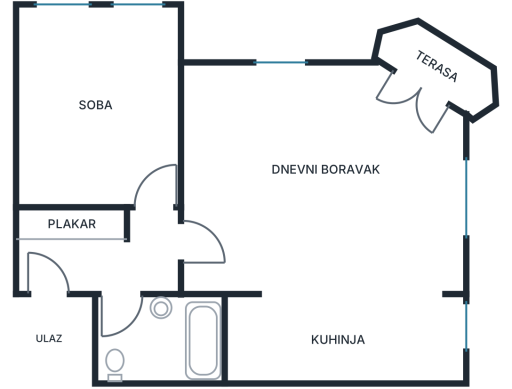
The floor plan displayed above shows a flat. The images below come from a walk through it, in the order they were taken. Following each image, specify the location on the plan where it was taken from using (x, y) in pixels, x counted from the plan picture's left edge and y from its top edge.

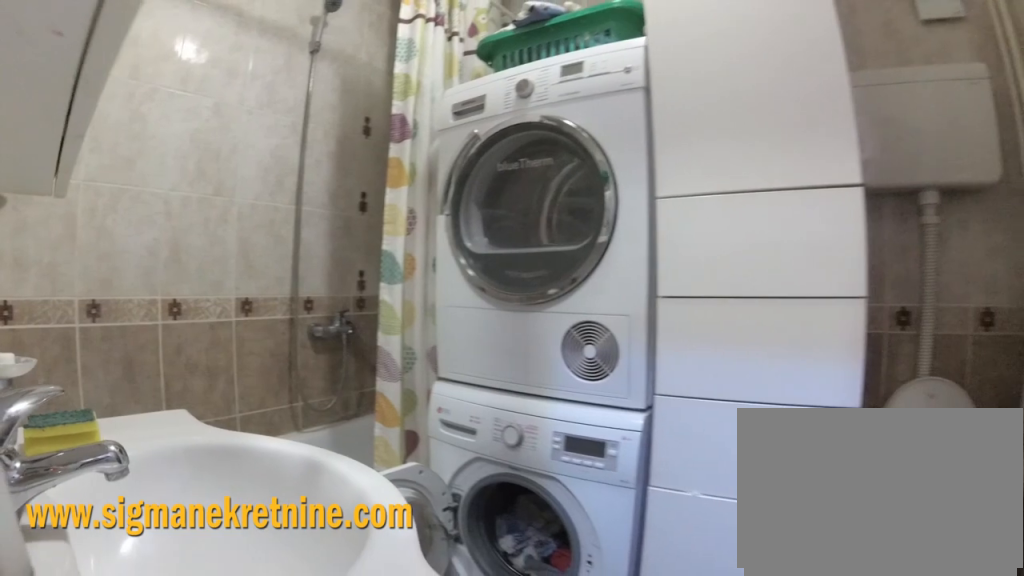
(122, 288)
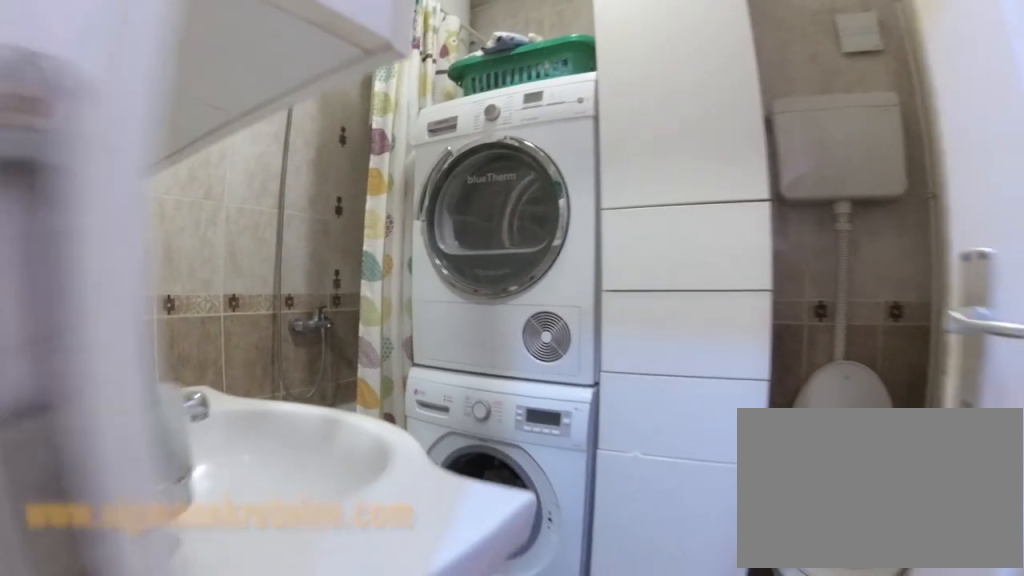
(123, 283)
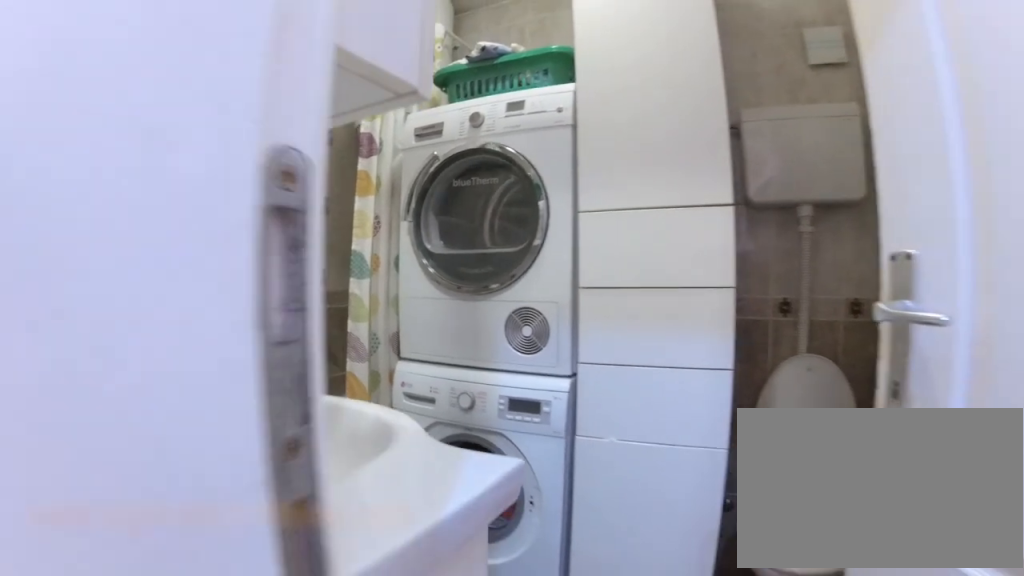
(123, 279)
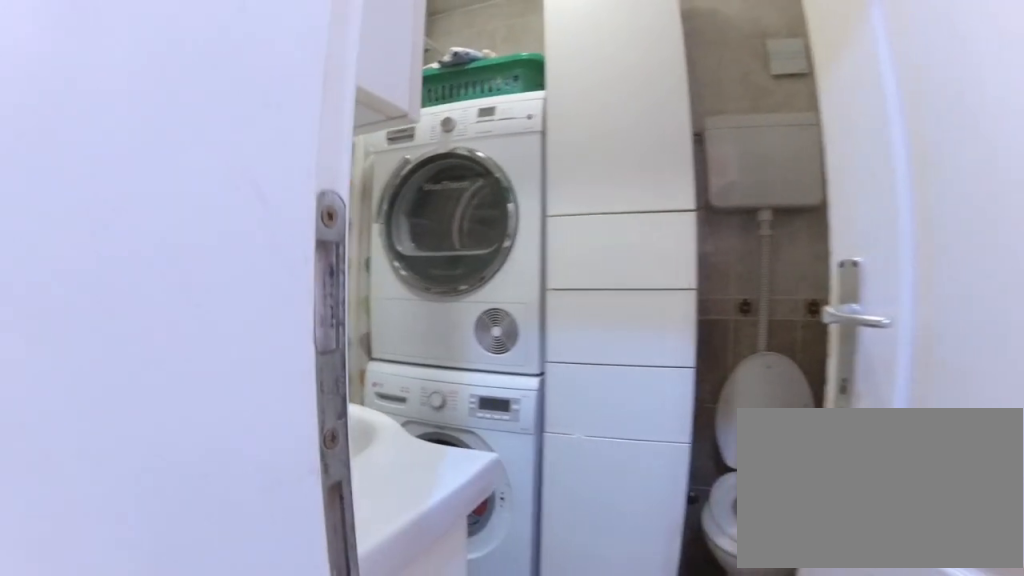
(125, 277)
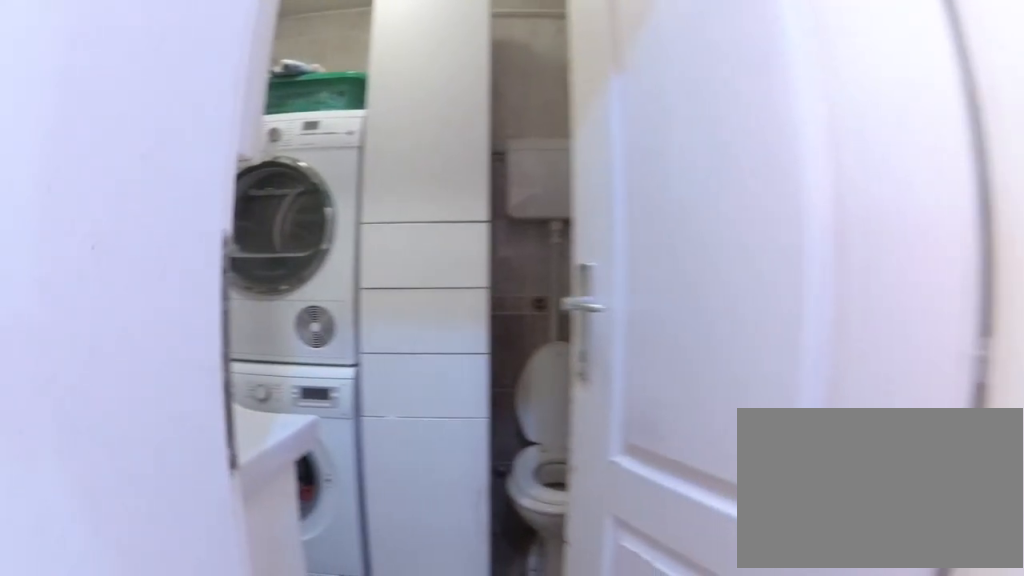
(129, 270)
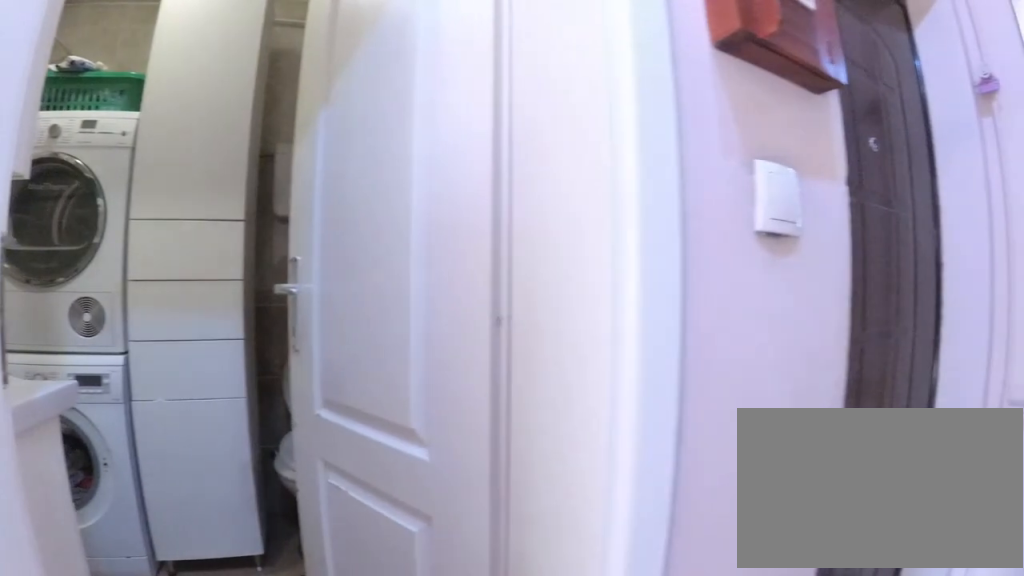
(140, 265)
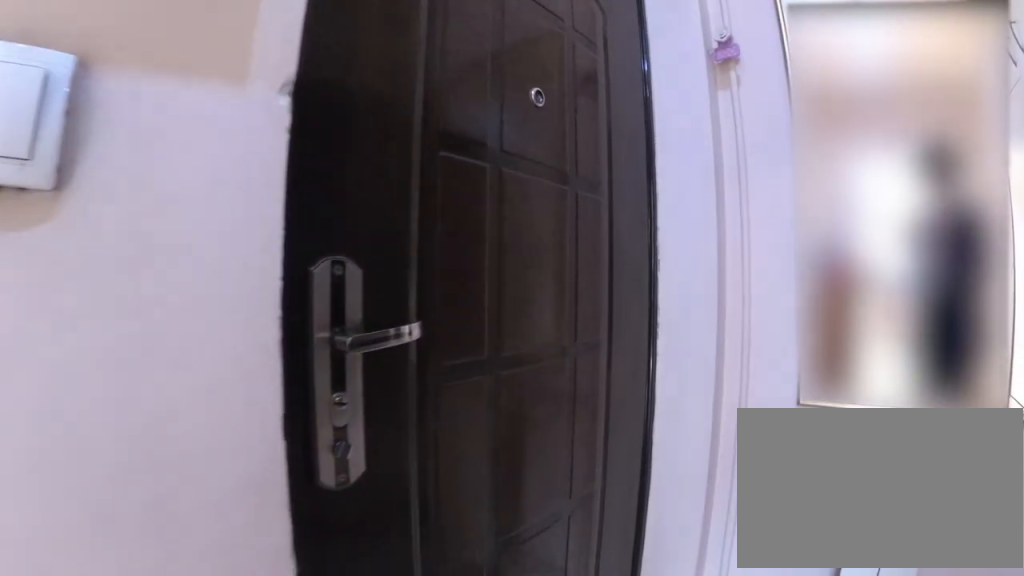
(135, 263)
